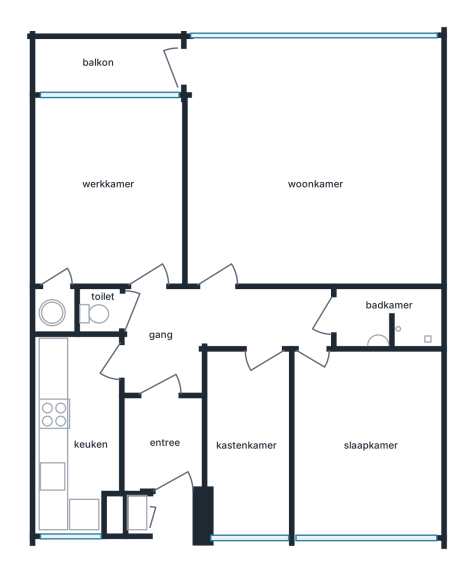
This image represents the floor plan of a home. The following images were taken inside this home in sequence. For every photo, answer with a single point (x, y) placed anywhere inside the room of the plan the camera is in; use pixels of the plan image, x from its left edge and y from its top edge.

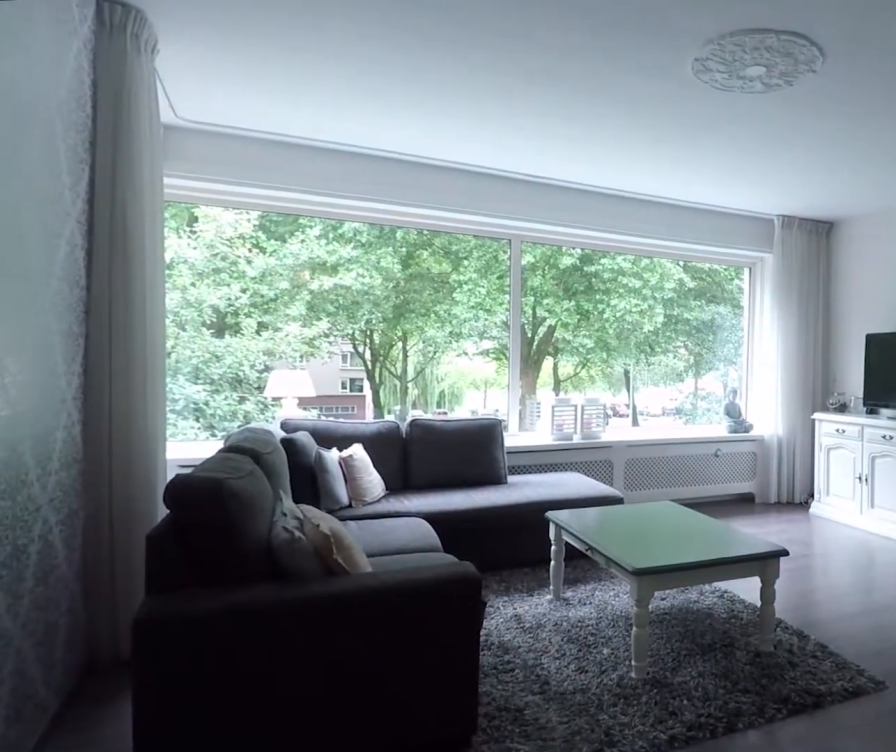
(313, 163)
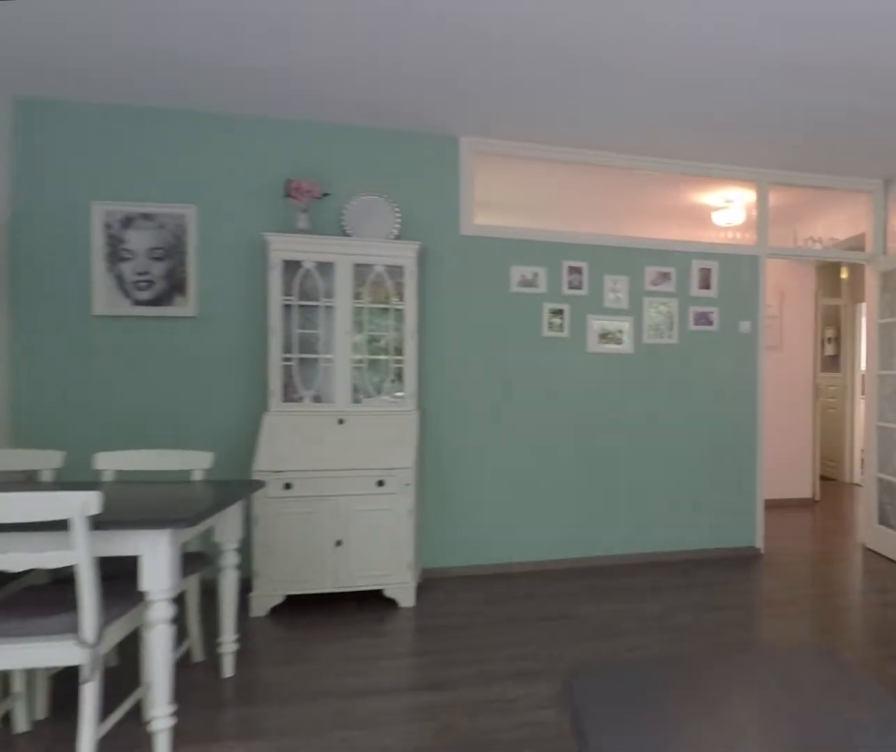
(313, 163)
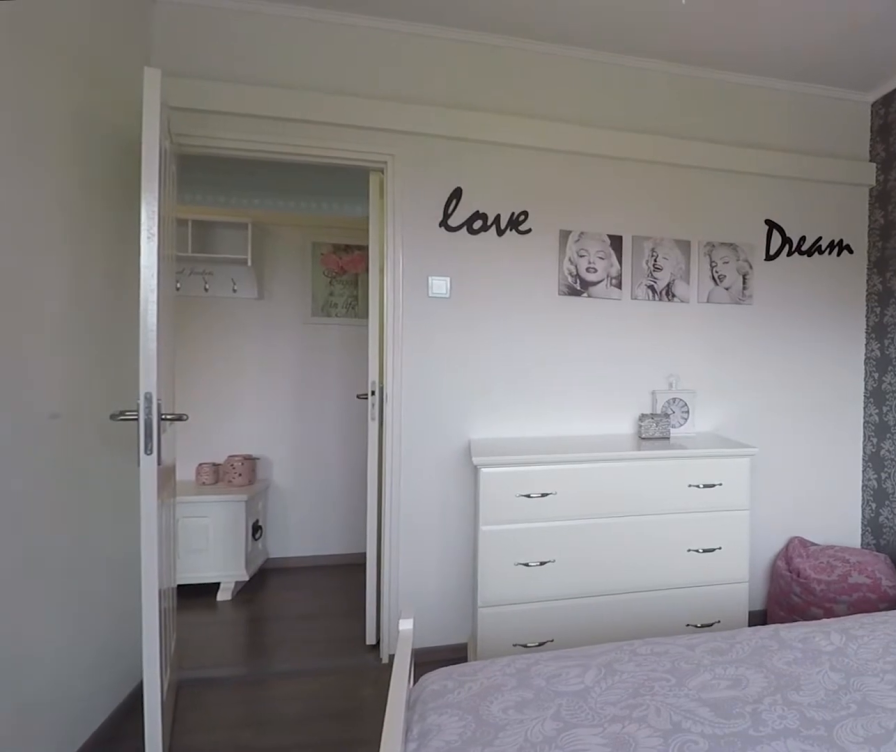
(366, 443)
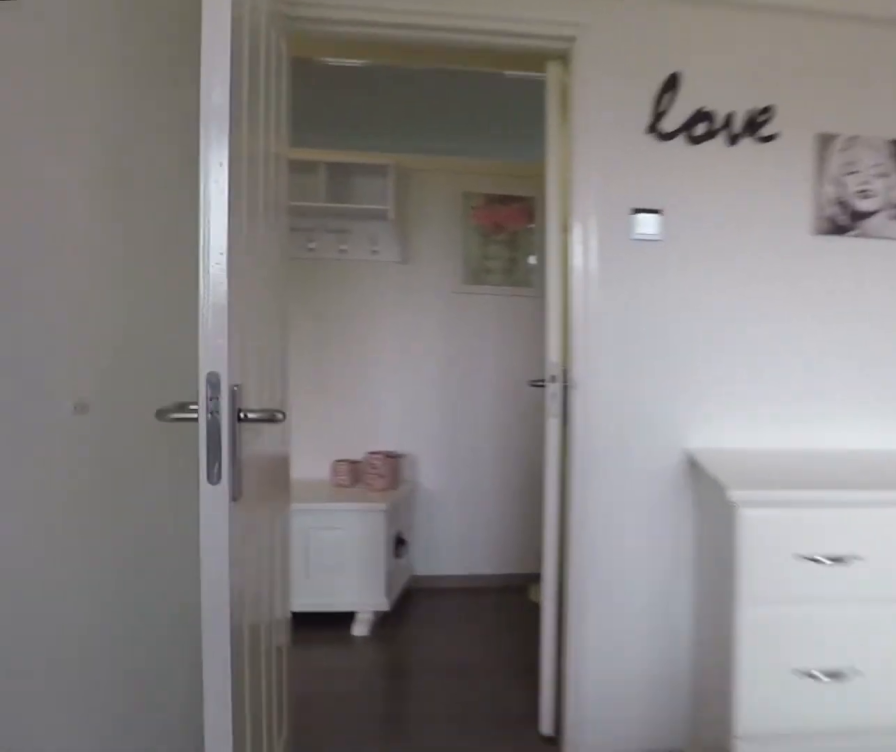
(366, 443)
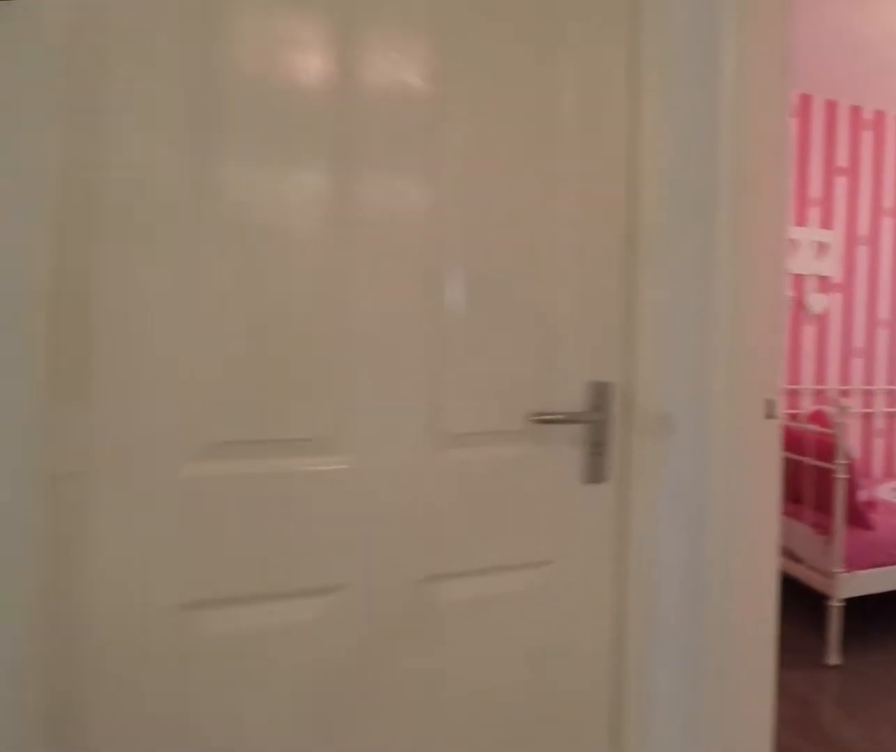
(213, 328)
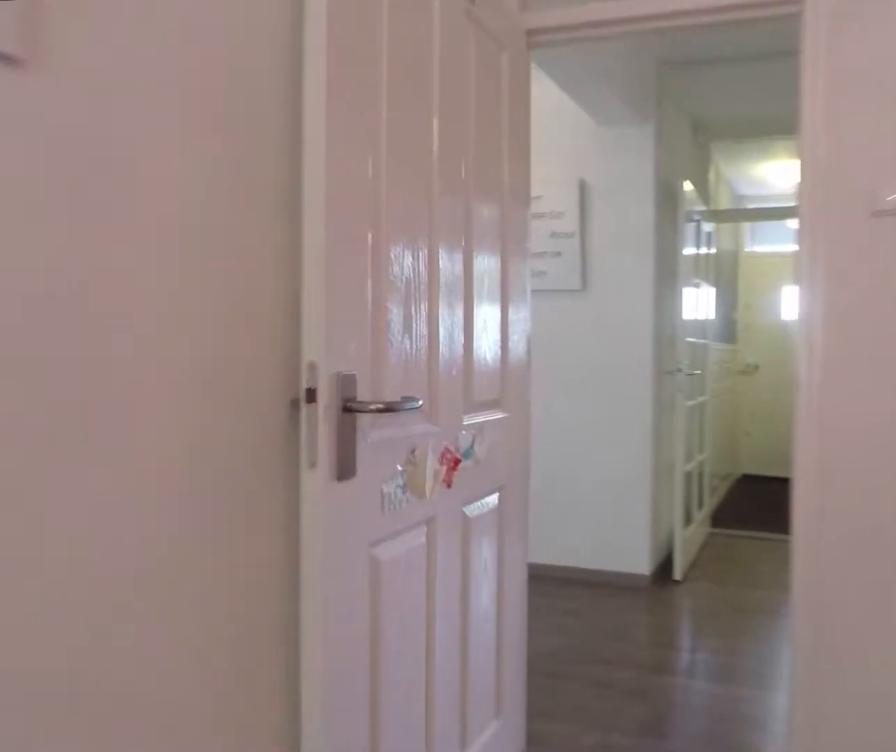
(110, 194)
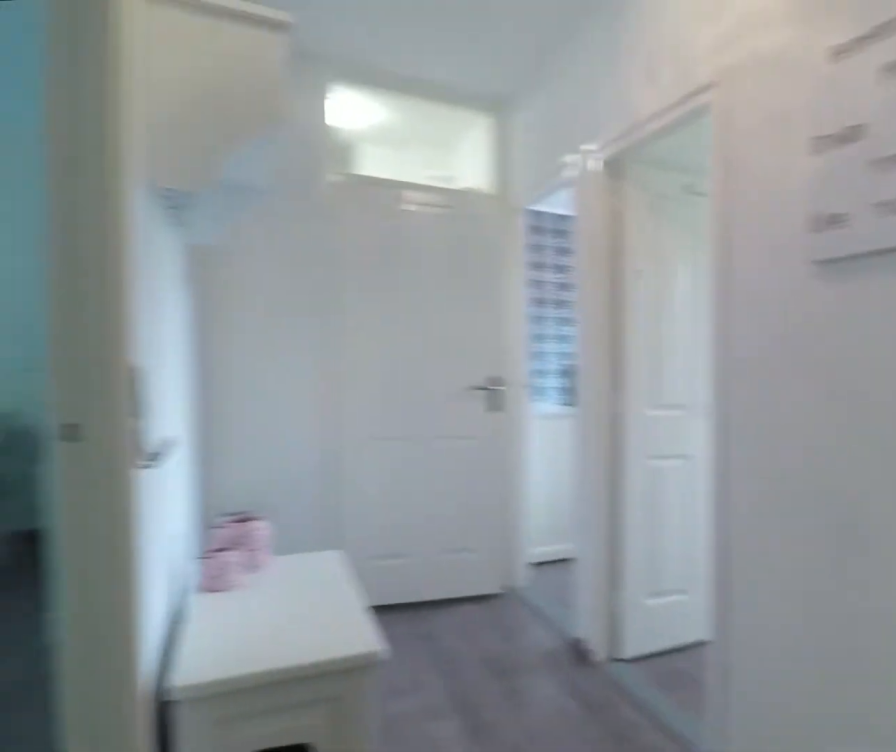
(213, 328)
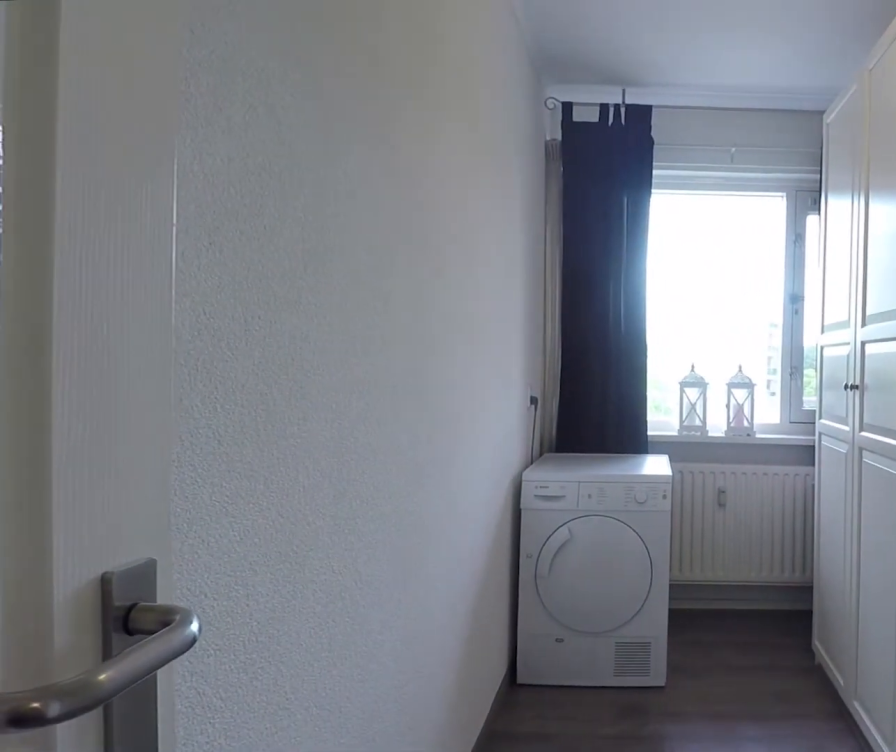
(248, 442)
